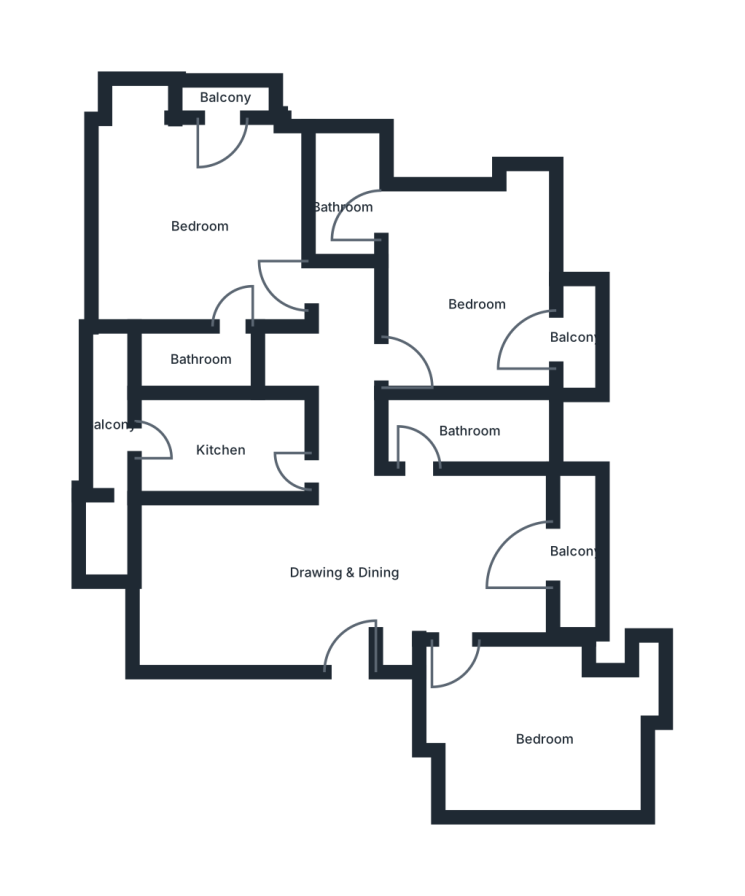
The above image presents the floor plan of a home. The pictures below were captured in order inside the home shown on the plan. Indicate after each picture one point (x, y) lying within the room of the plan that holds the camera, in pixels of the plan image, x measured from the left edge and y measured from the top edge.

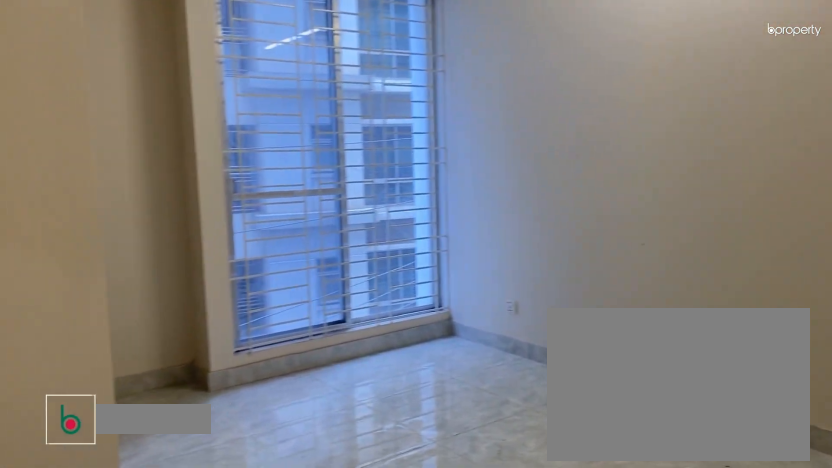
(545, 740)
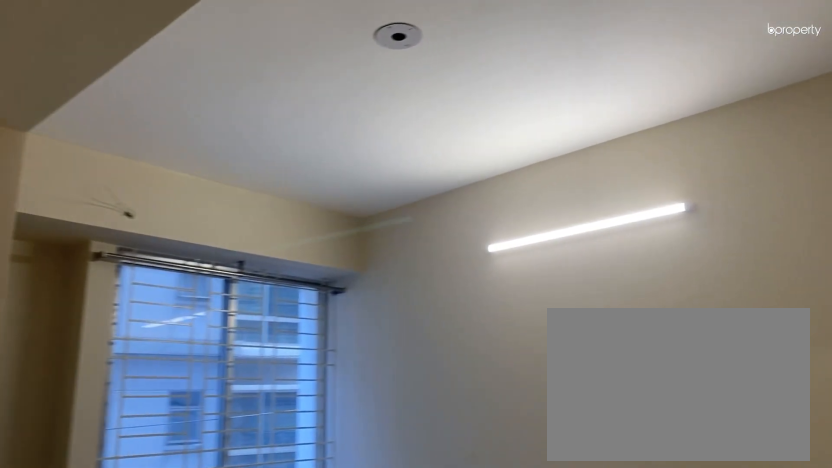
(545, 740)
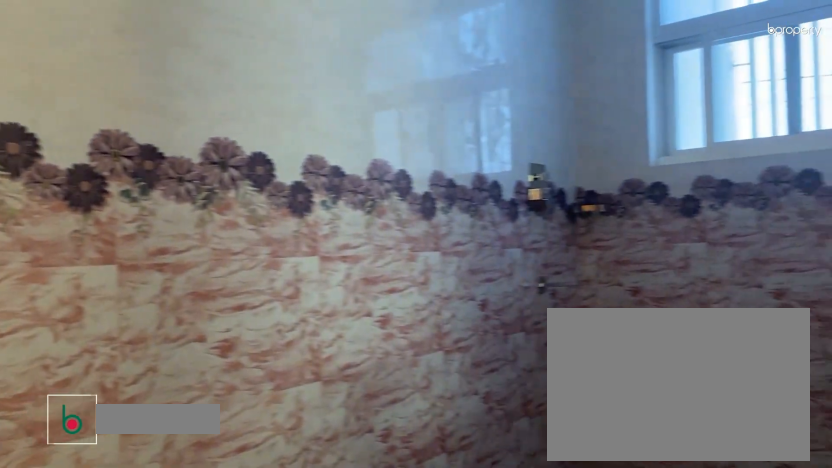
(470, 431)
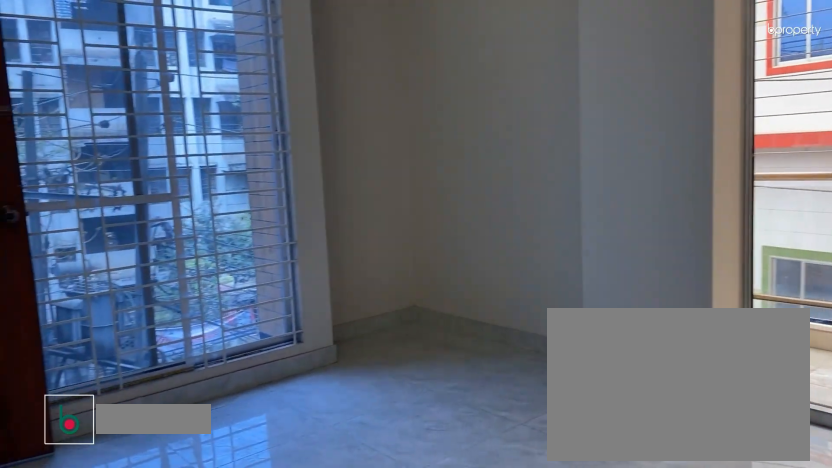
(481, 306)
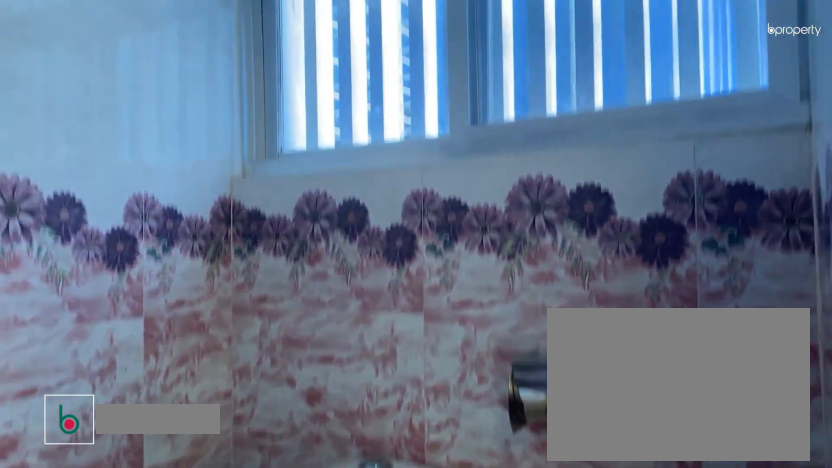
(342, 205)
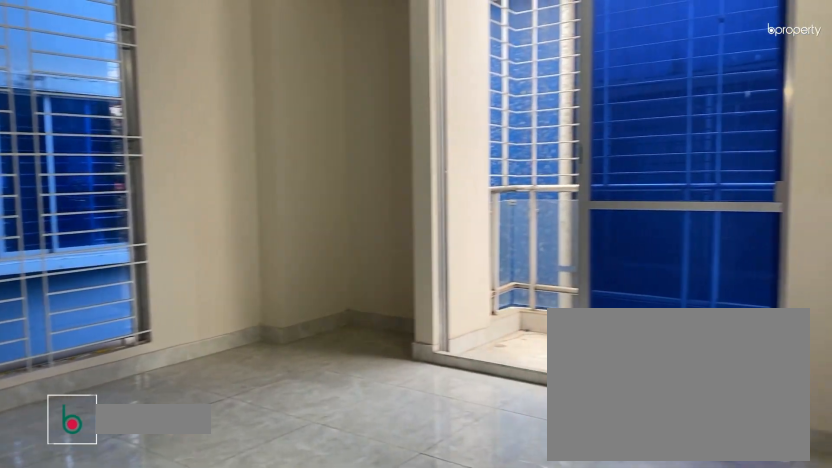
(202, 226)
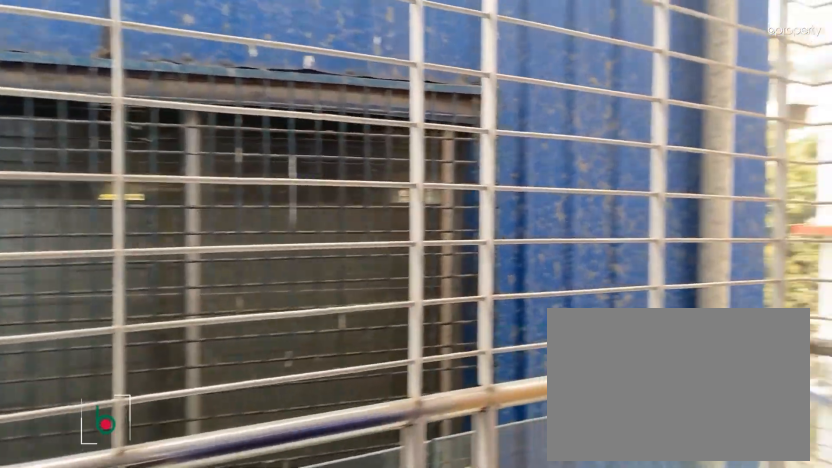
(230, 99)
